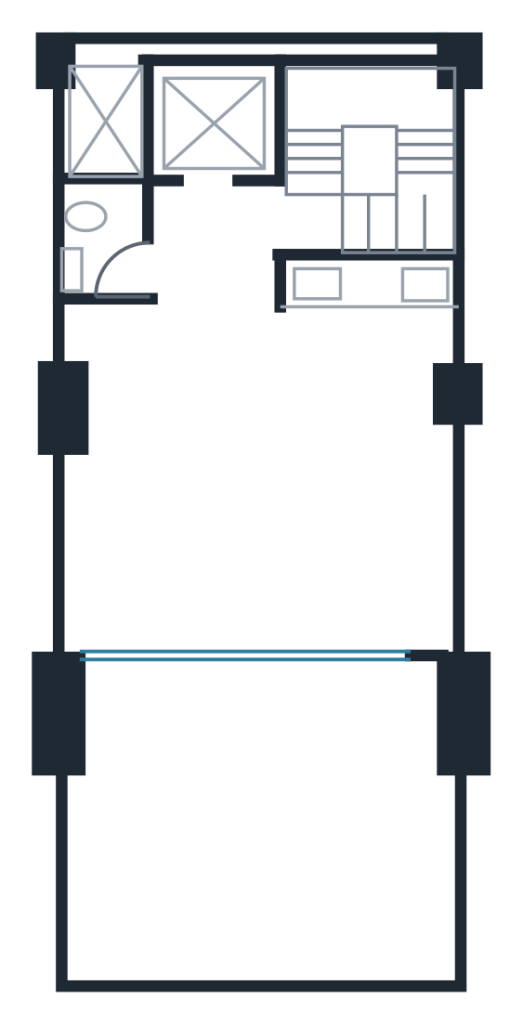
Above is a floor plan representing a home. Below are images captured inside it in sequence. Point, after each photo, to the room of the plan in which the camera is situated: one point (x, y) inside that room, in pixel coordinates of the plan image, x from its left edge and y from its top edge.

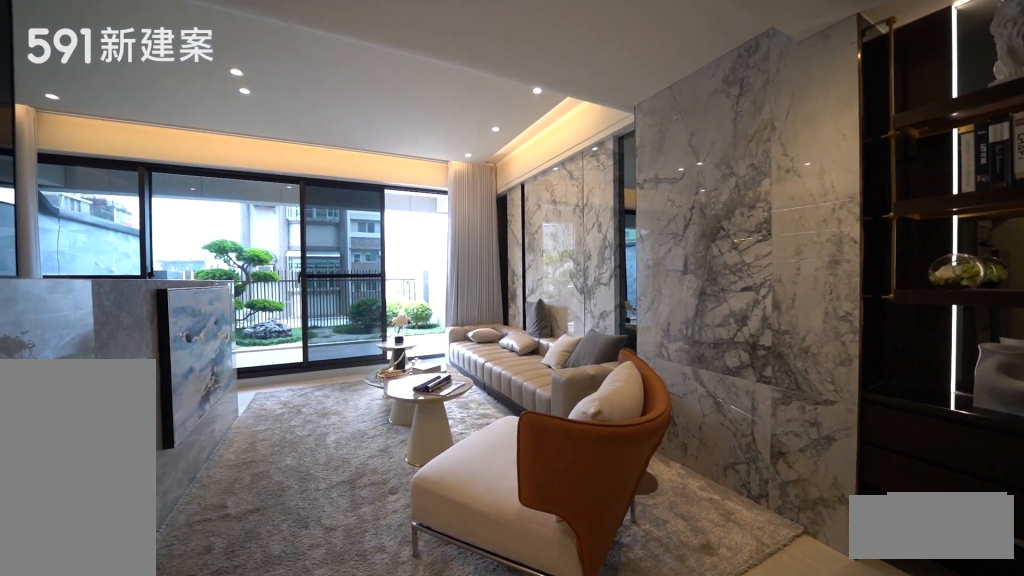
(179, 483)
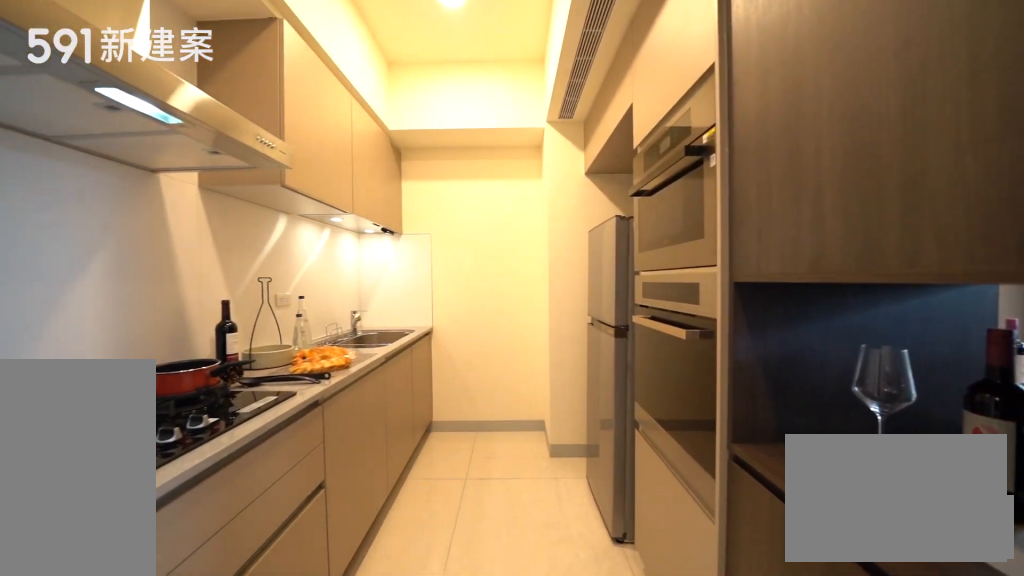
(383, 328)
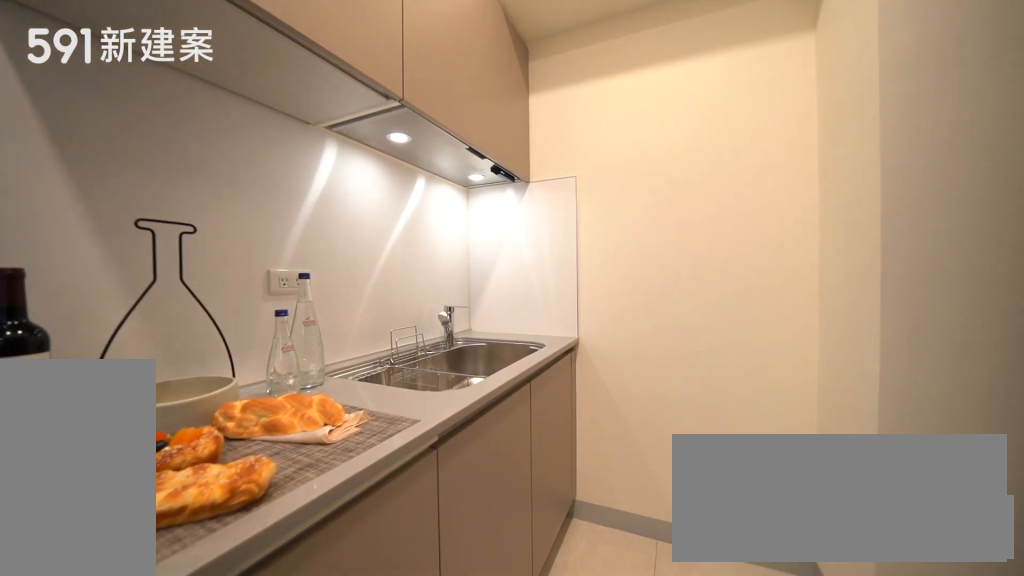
(383, 328)
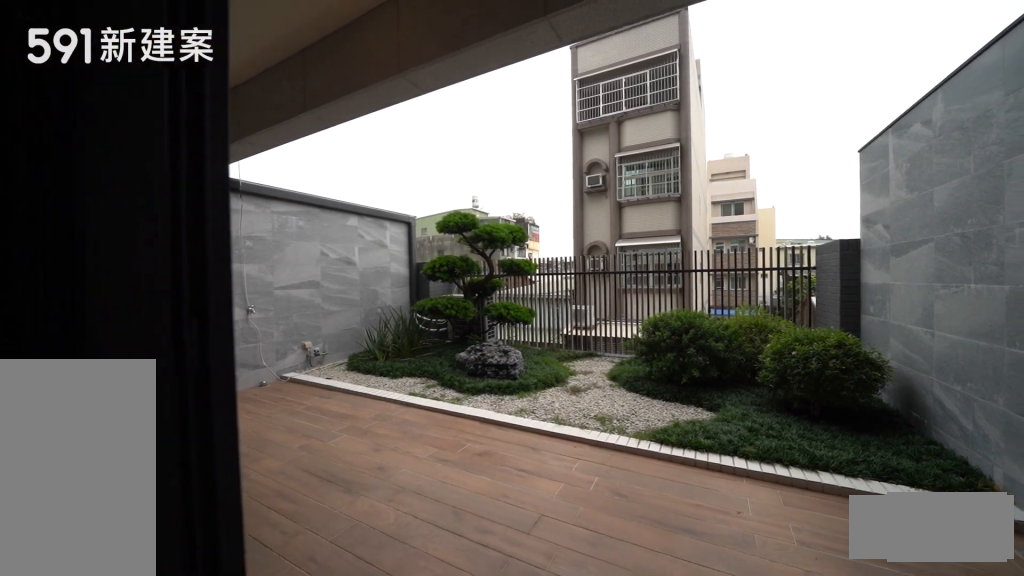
(259, 828)
